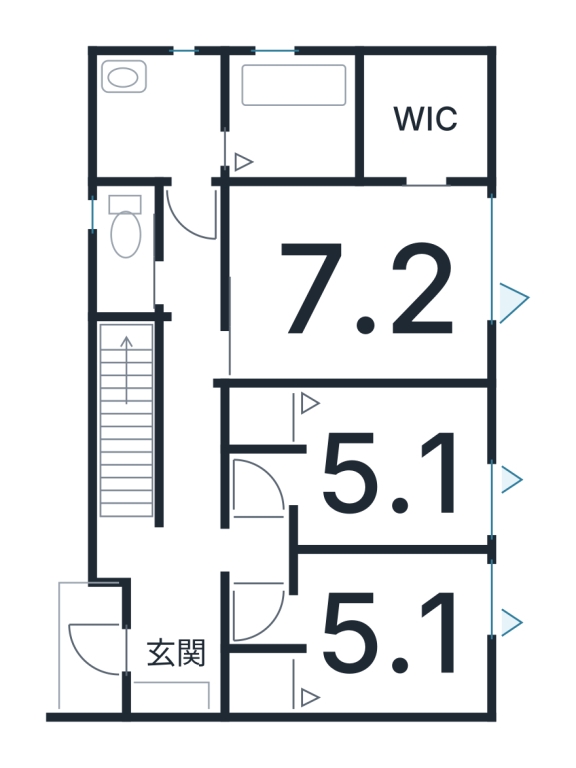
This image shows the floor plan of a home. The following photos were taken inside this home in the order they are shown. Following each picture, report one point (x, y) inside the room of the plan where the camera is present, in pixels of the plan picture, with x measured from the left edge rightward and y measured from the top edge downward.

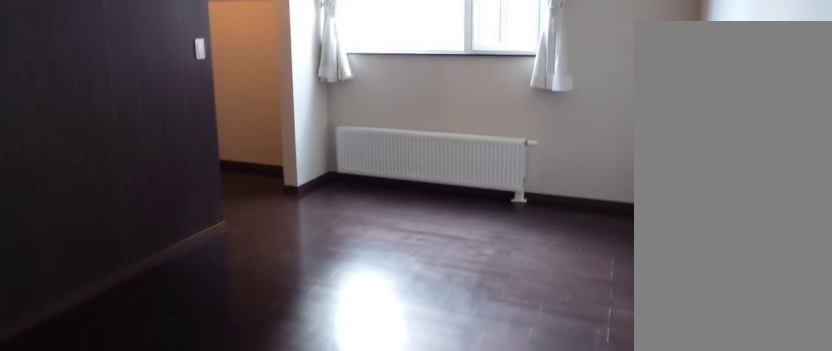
(347, 287)
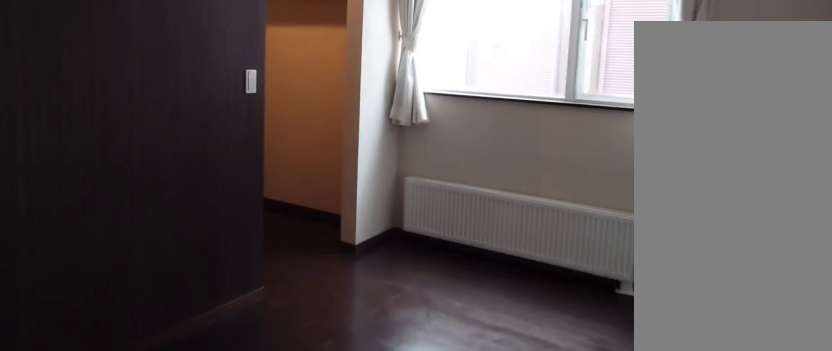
(347, 287)
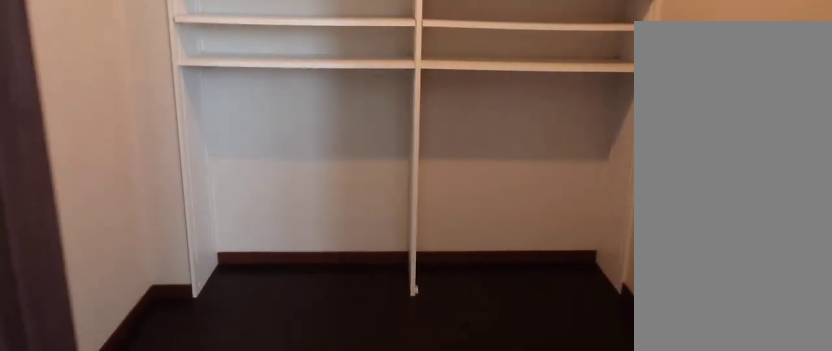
(420, 124)
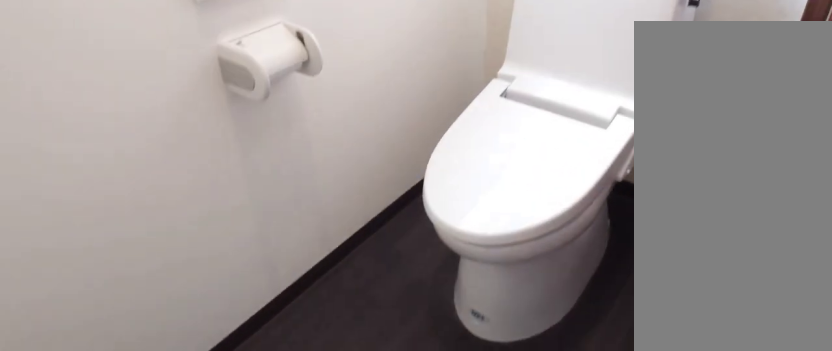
(119, 253)
